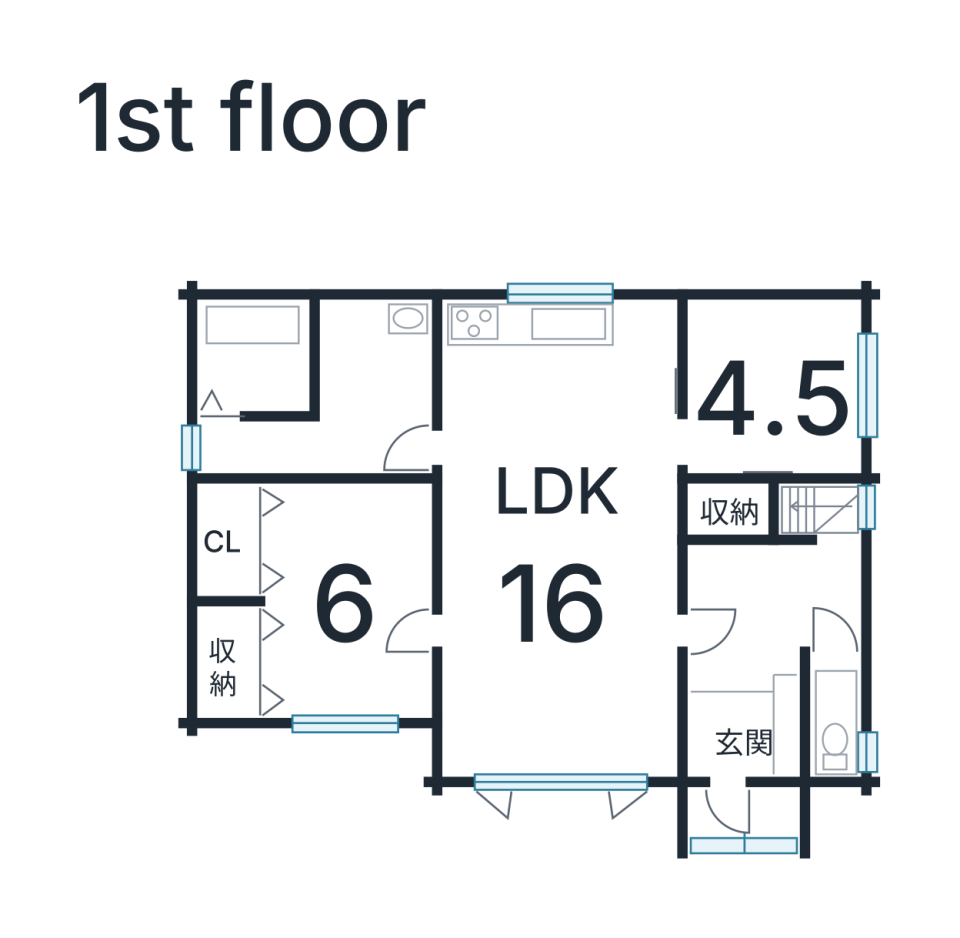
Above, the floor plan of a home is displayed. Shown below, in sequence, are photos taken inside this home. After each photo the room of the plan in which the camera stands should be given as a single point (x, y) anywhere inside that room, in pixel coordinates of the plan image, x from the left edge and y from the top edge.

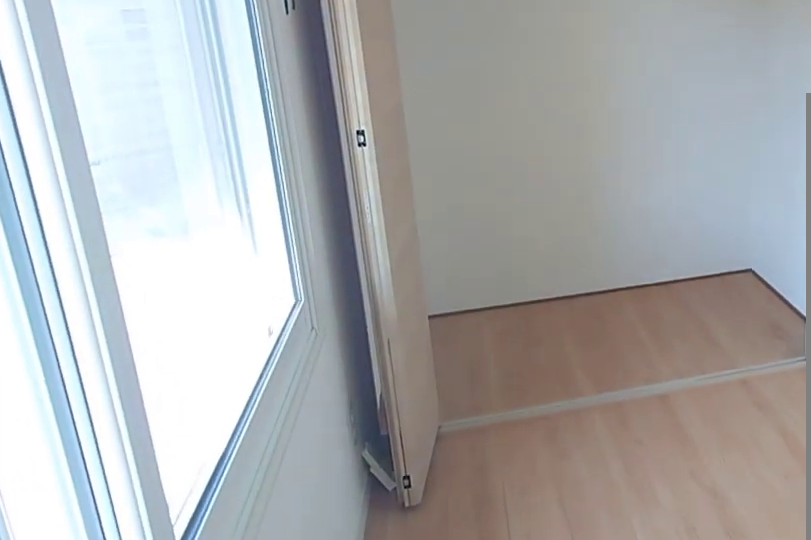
(350, 620)
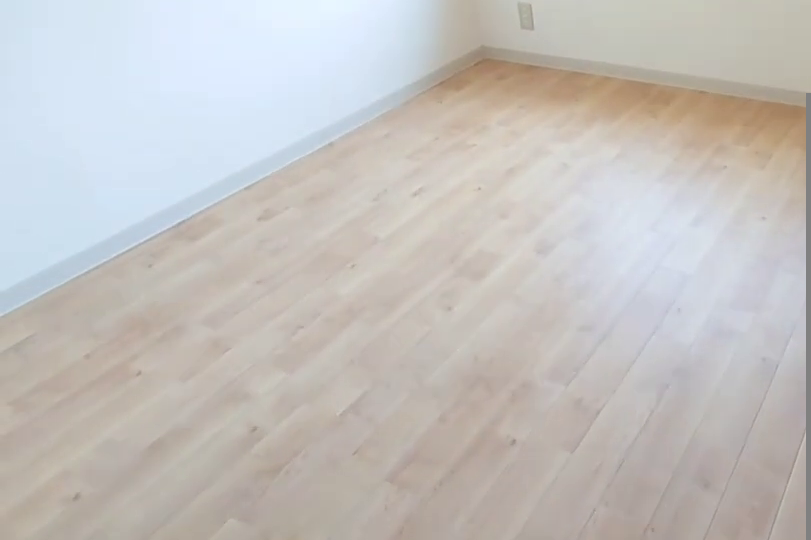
(769, 394)
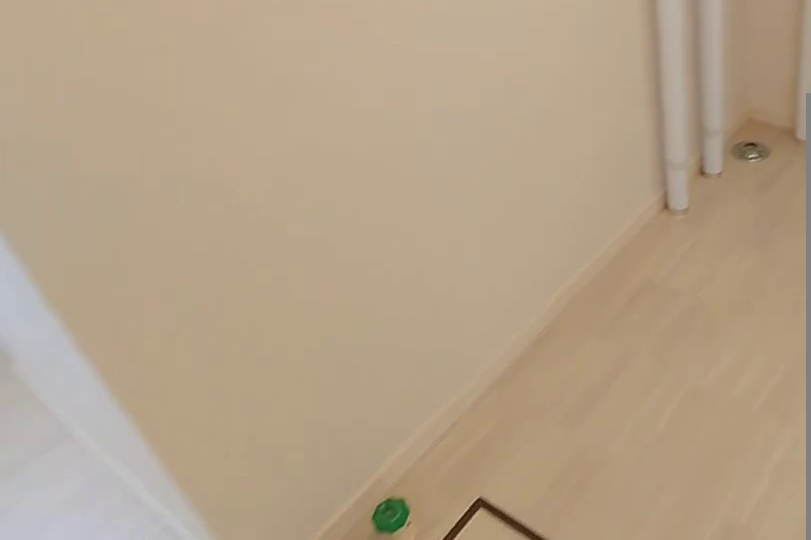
(368, 399)
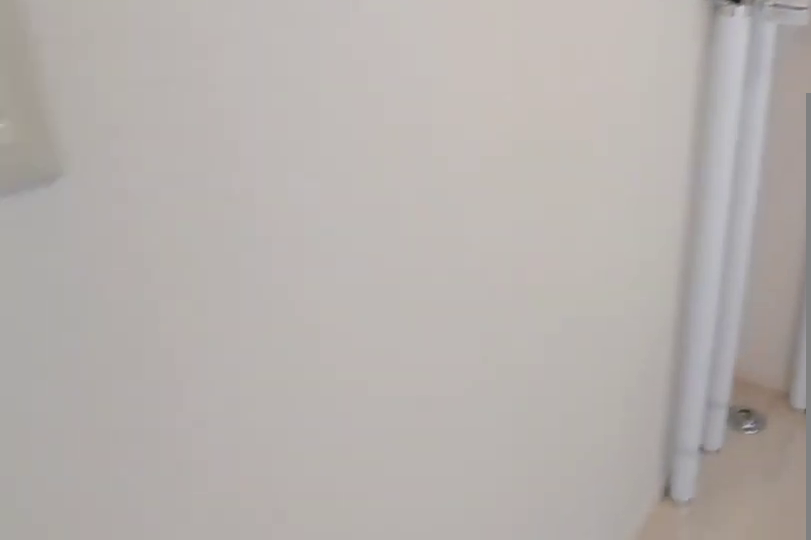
(368, 399)
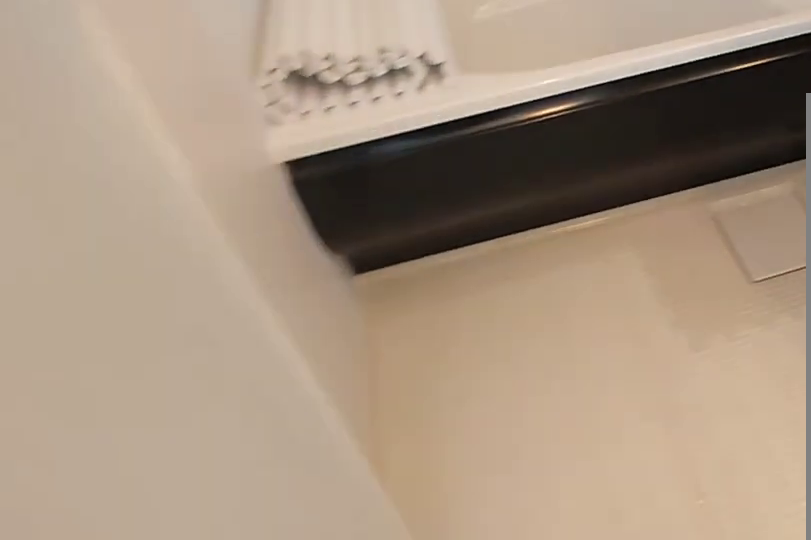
(254, 361)
